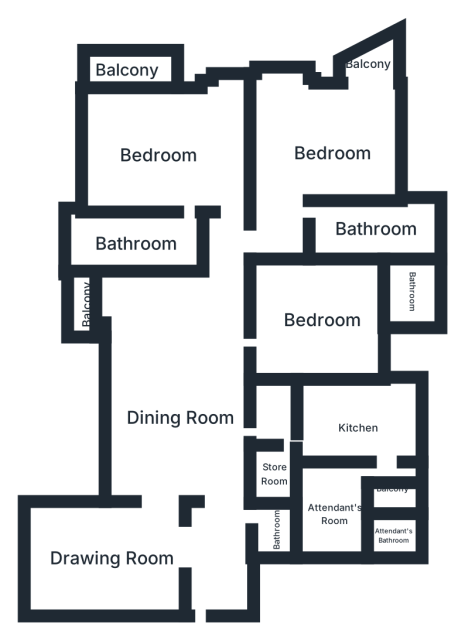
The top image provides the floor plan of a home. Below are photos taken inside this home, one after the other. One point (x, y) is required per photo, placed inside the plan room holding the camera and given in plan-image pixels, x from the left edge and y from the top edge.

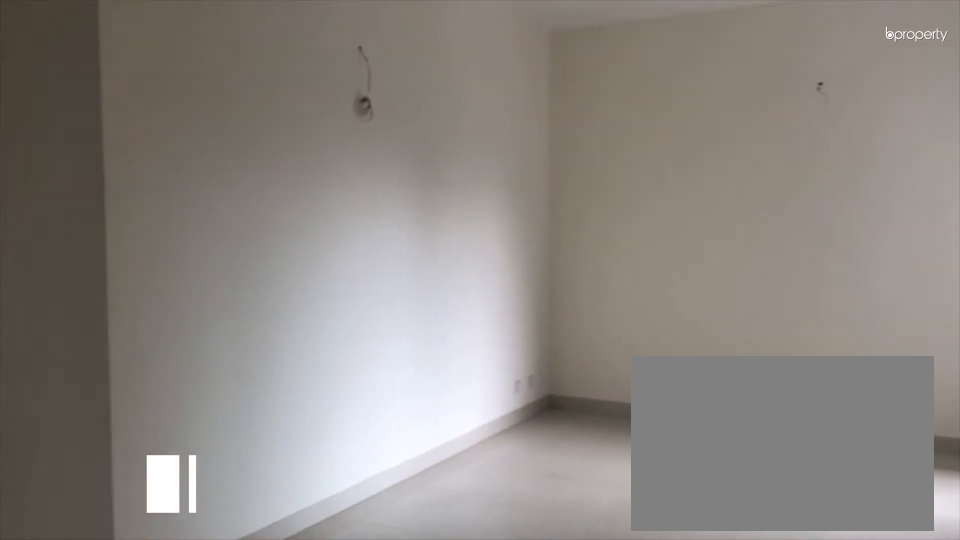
(117, 555)
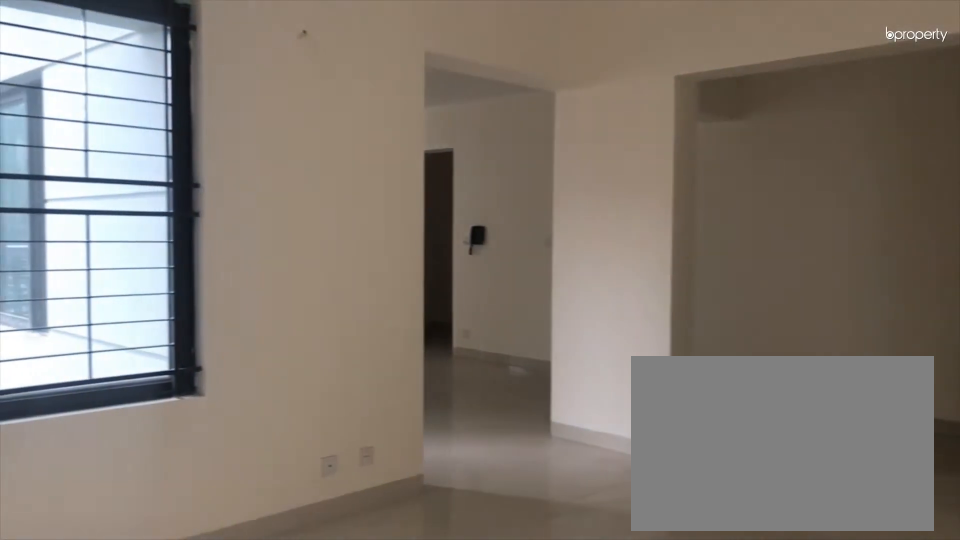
(117, 555)
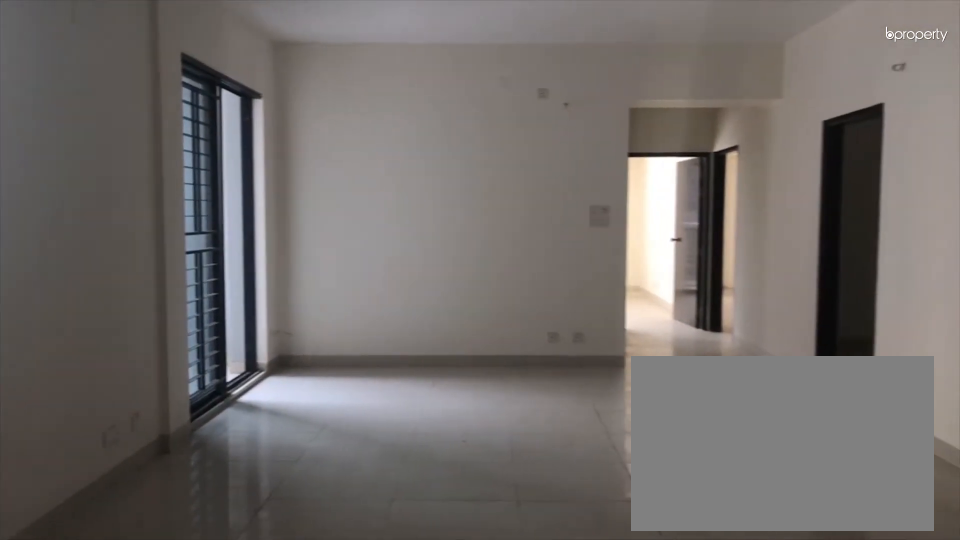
(182, 420)
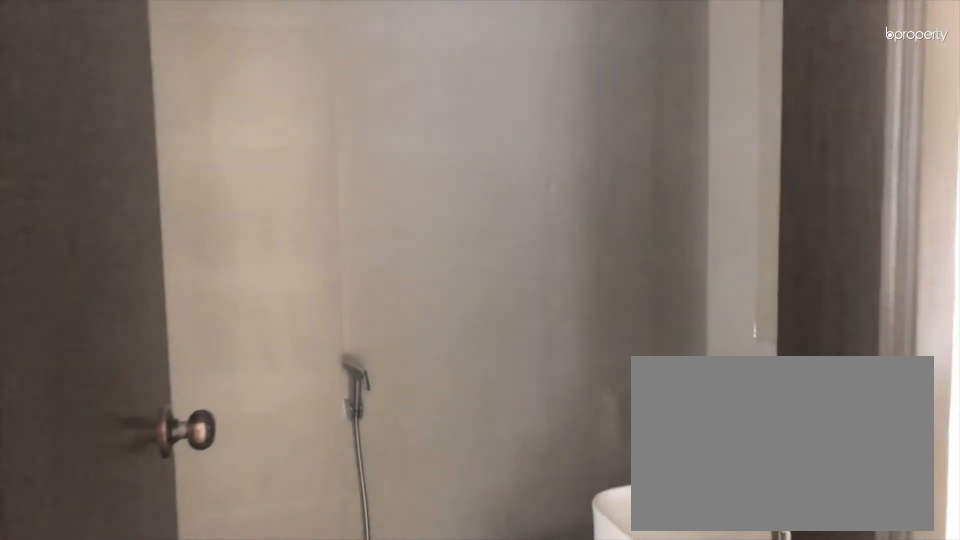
(277, 528)
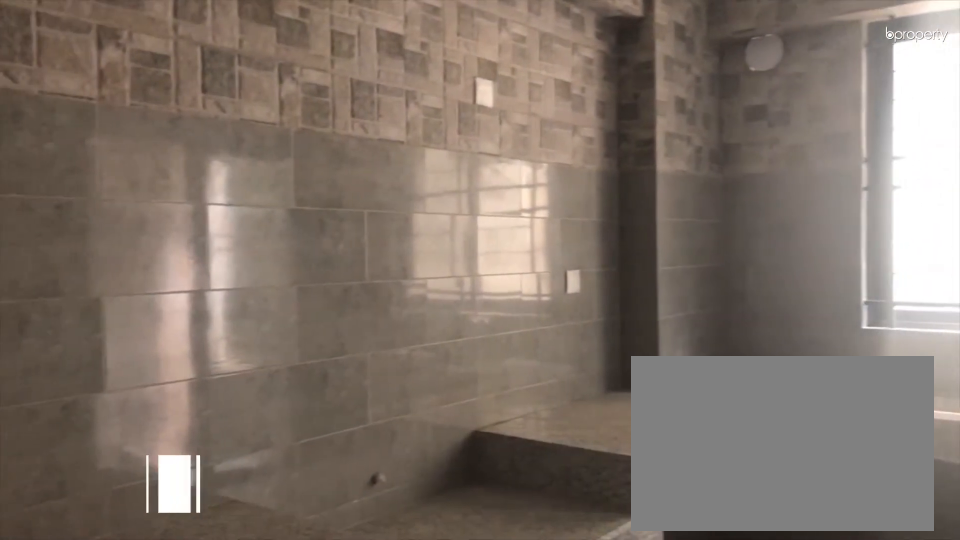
(362, 430)
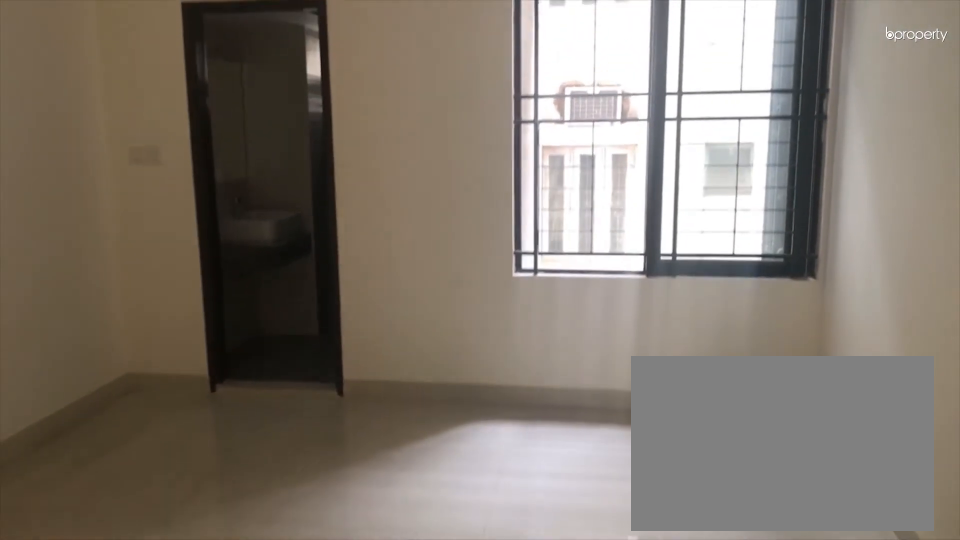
(321, 316)
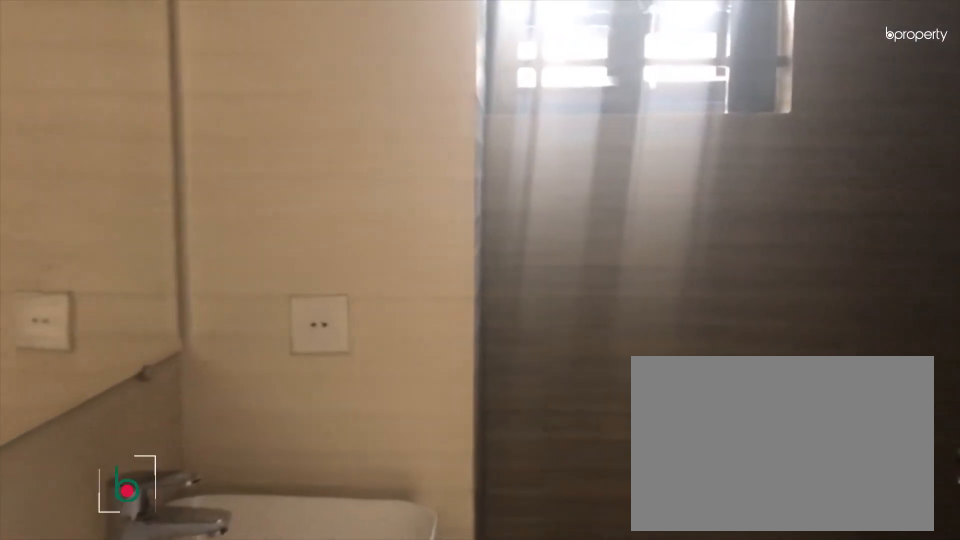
(411, 292)
